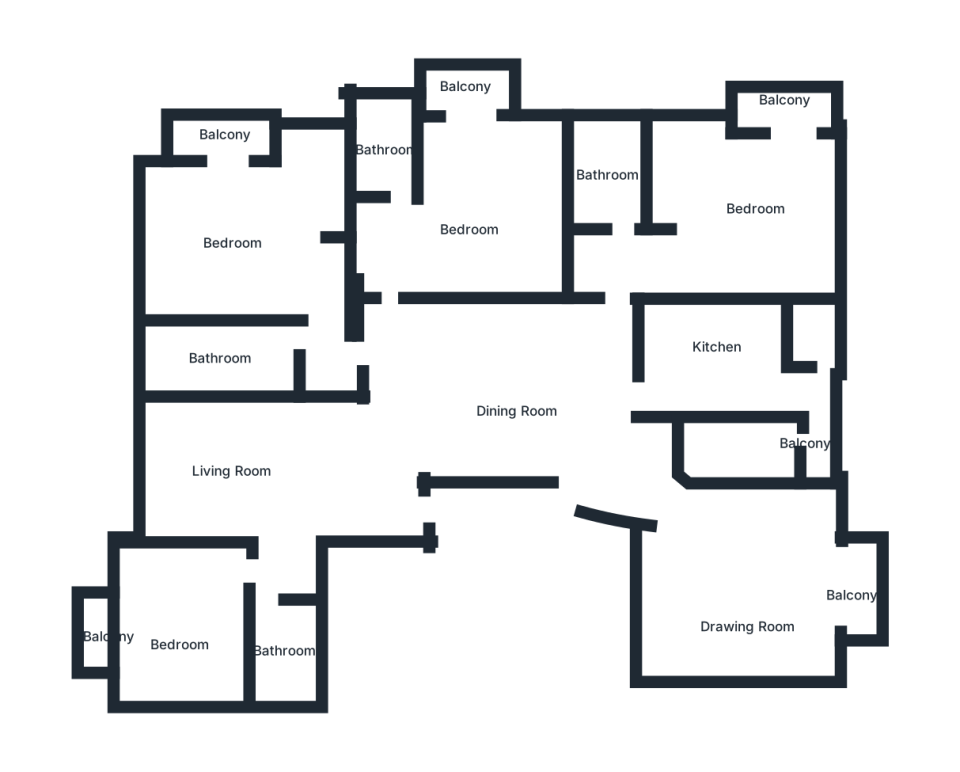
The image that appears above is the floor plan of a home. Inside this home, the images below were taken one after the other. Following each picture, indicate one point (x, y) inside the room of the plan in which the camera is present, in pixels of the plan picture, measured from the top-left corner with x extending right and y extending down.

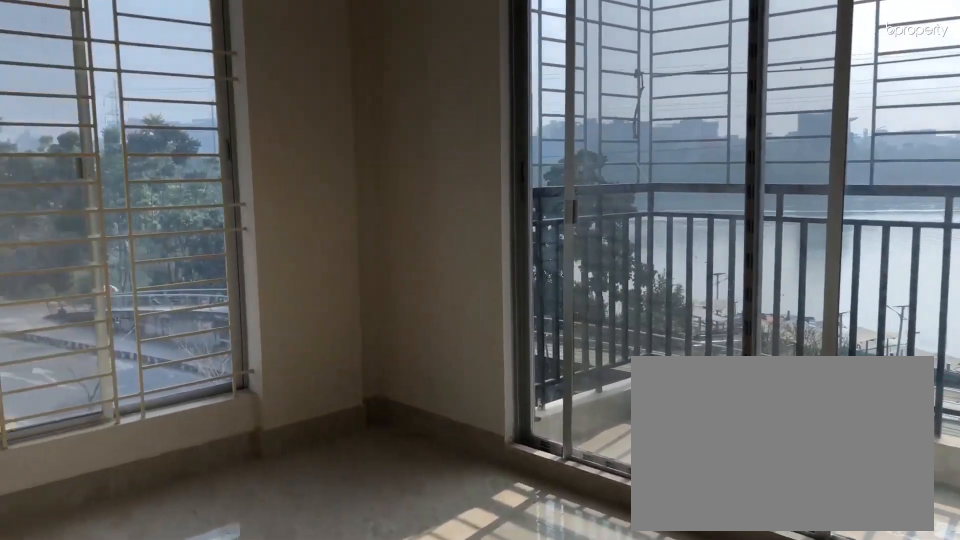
(233, 232)
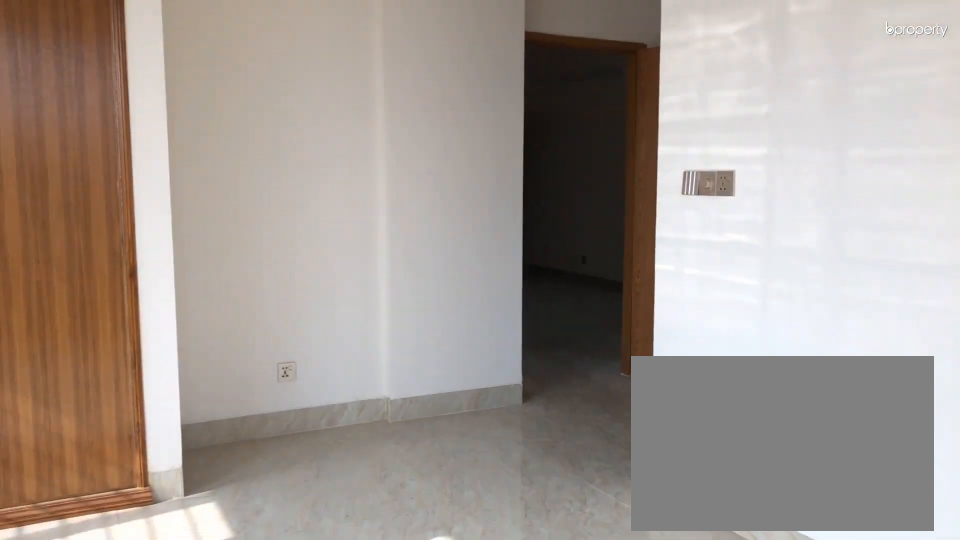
(233, 232)
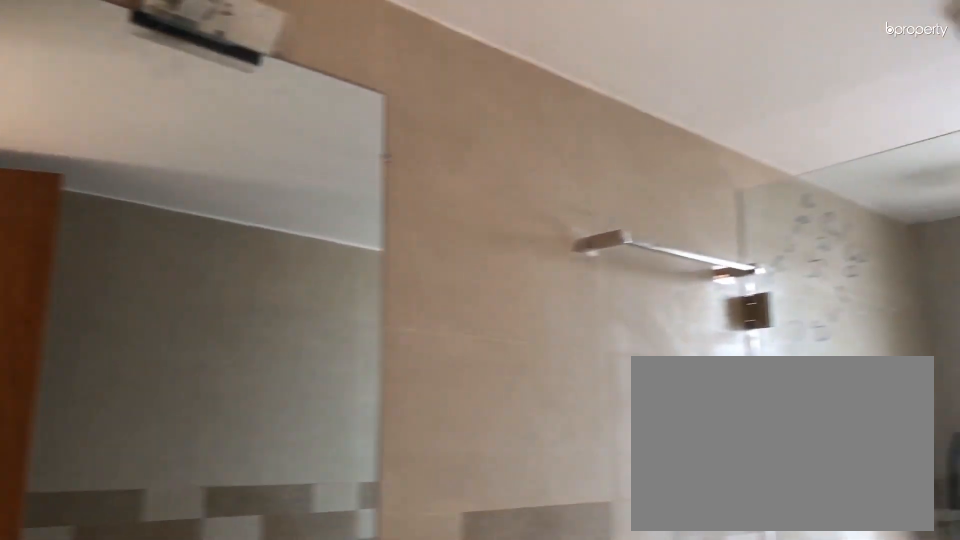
(229, 354)
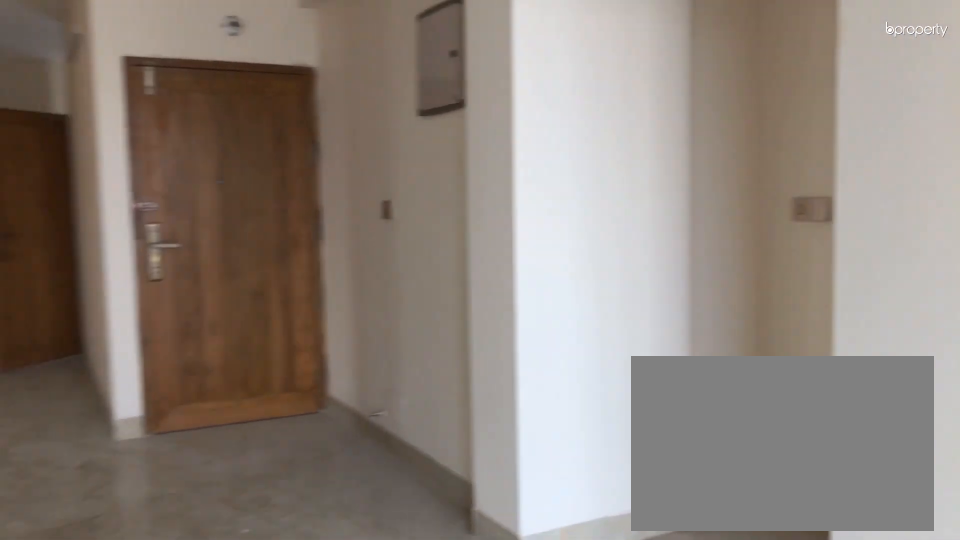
(274, 473)
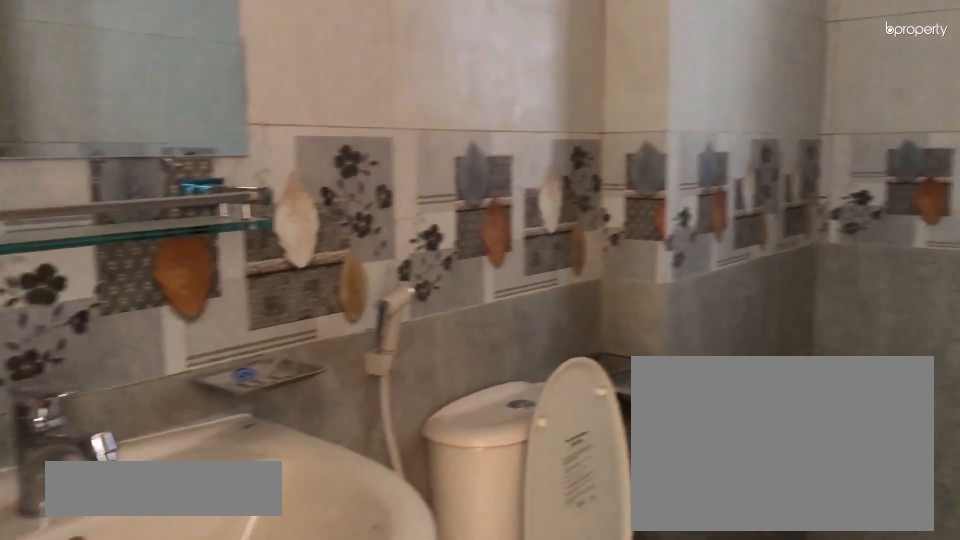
(274, 640)
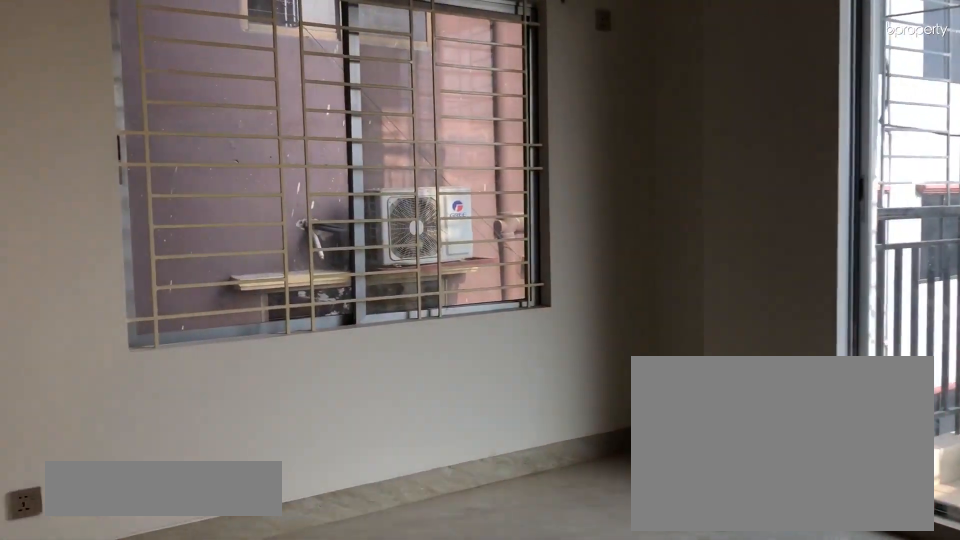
(178, 630)
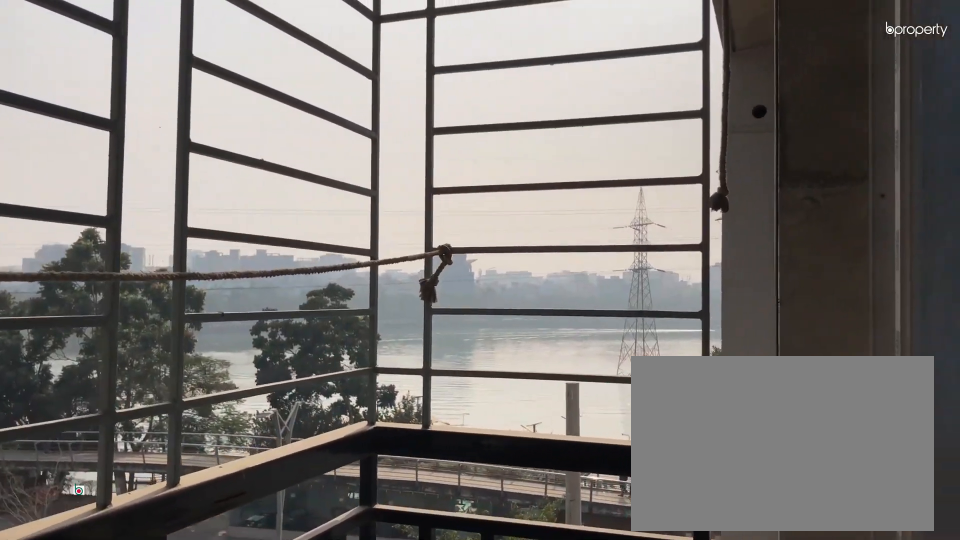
(99, 634)
